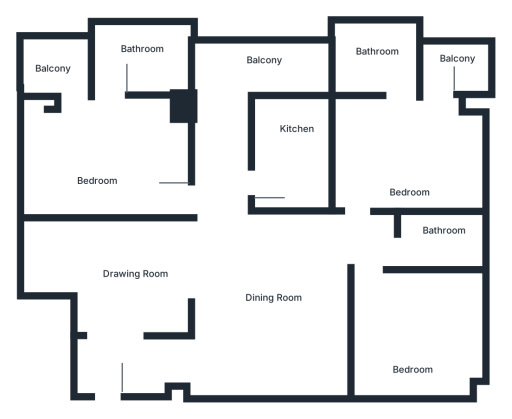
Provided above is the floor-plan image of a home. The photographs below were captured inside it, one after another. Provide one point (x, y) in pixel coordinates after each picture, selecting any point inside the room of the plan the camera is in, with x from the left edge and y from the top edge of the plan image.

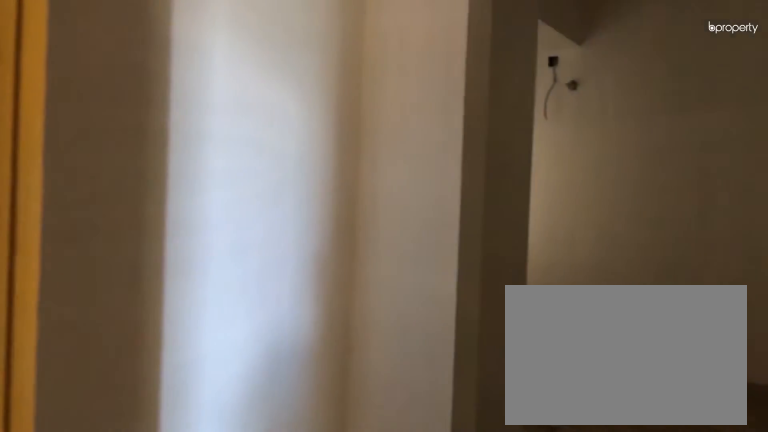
(103, 362)
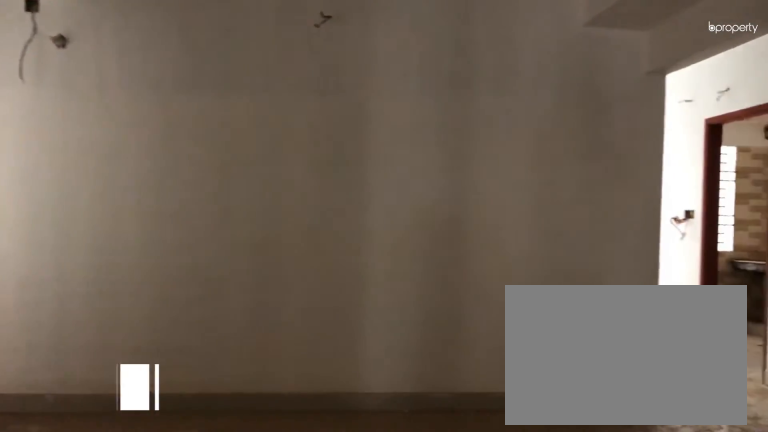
(103, 362)
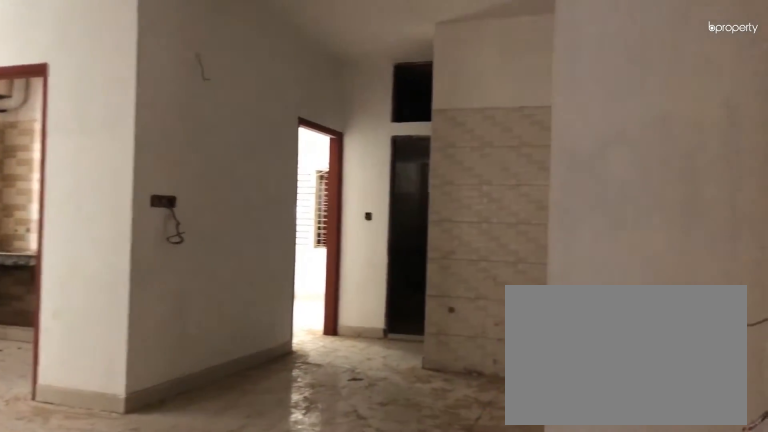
(145, 270)
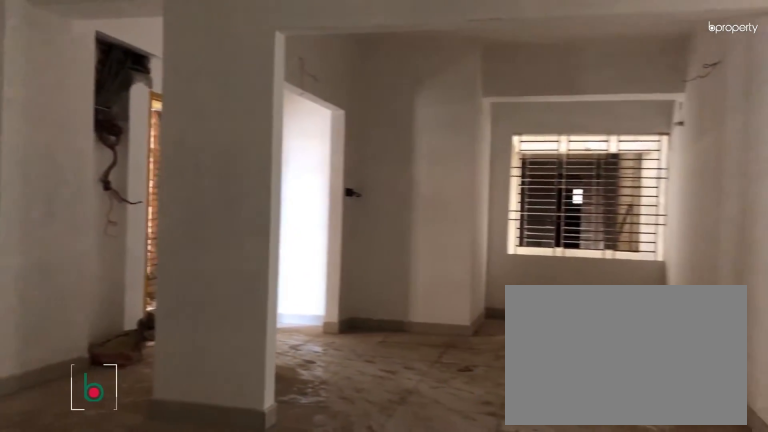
(259, 302)
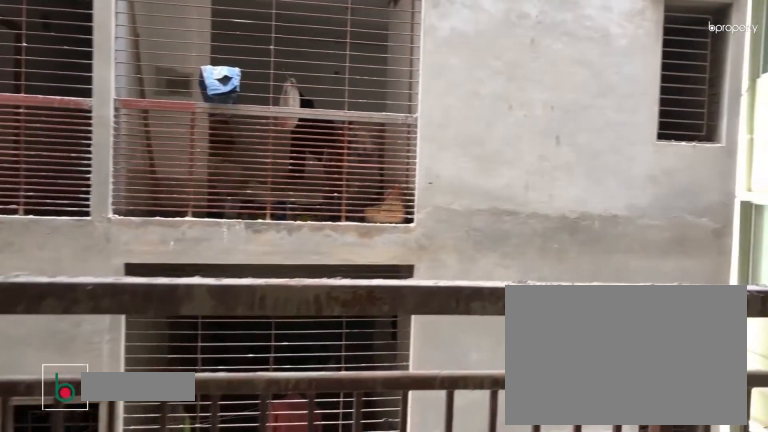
(258, 73)
